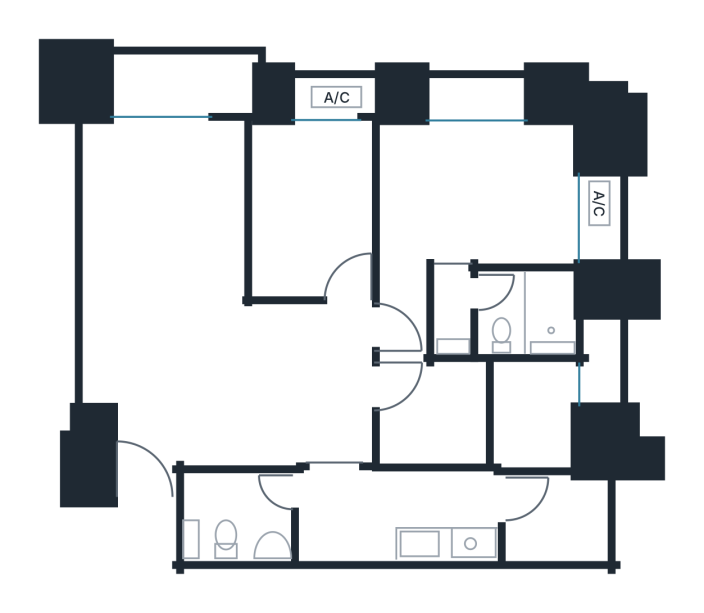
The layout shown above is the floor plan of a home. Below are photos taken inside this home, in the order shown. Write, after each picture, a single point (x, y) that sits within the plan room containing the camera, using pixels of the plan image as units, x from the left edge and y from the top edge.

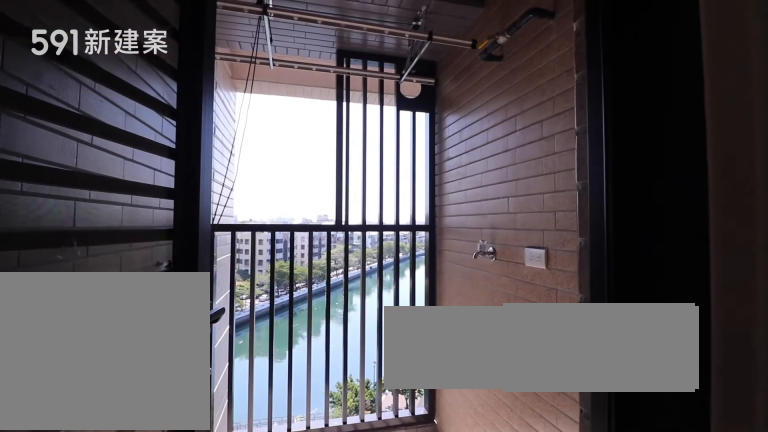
(554, 520)
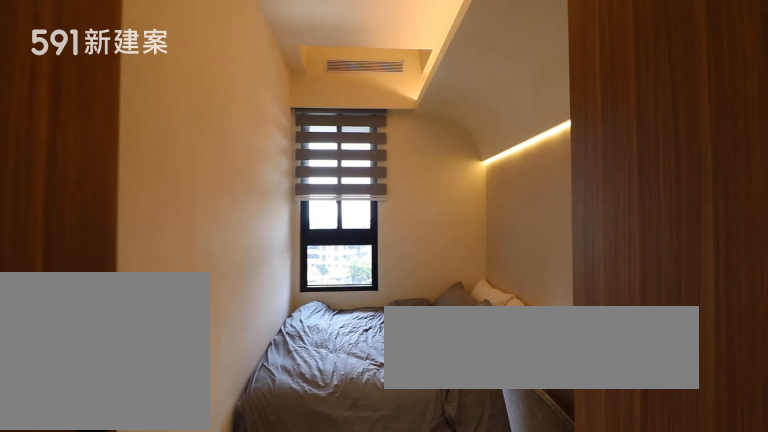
(480, 416)
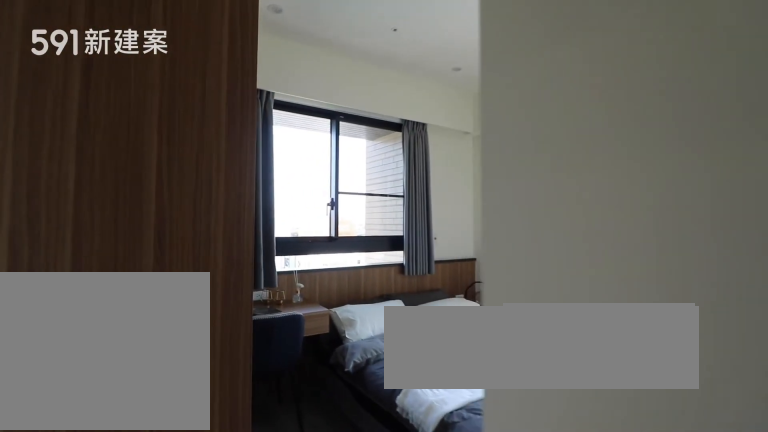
(479, 193)
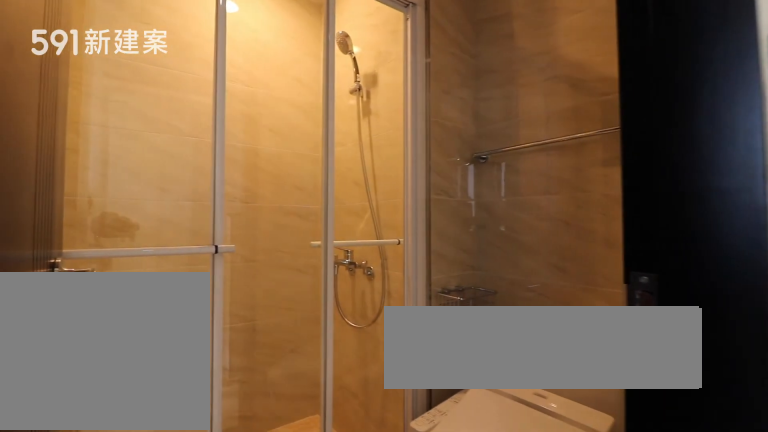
(510, 309)
